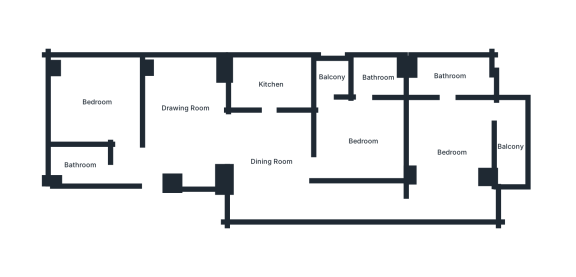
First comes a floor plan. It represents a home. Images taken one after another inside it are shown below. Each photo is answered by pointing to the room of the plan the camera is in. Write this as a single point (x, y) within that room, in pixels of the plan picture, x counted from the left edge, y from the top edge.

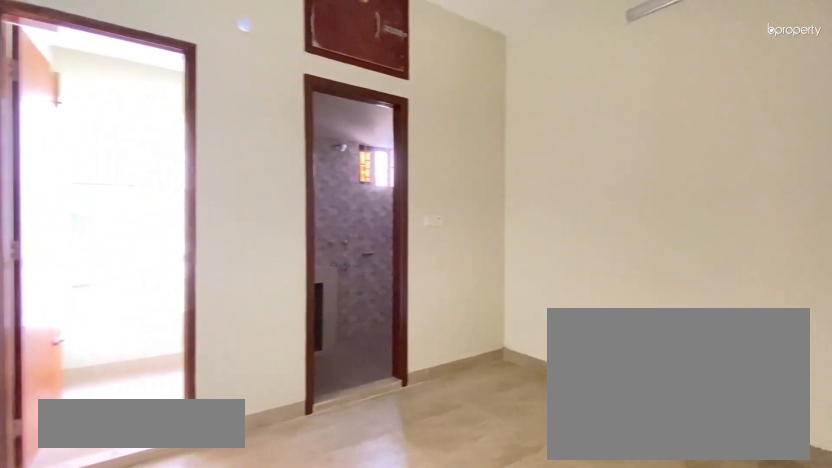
(363, 141)
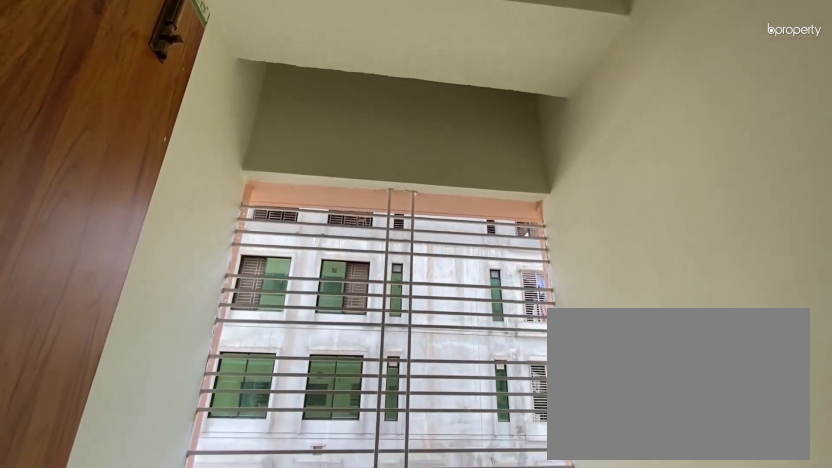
(331, 77)
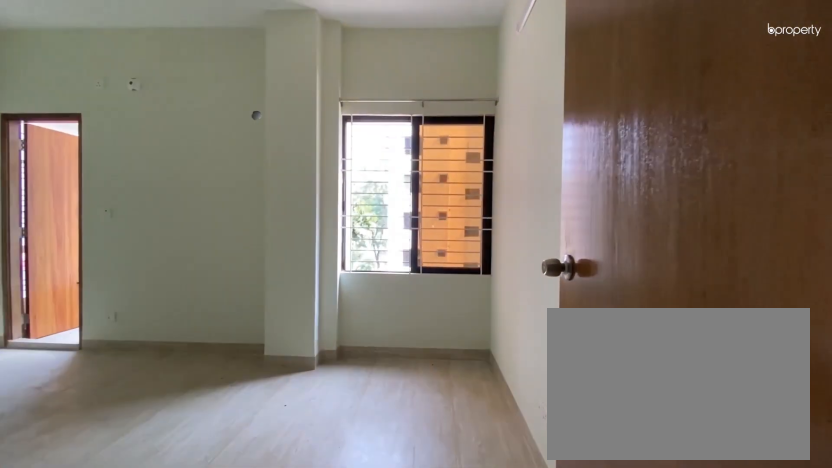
(449, 175)
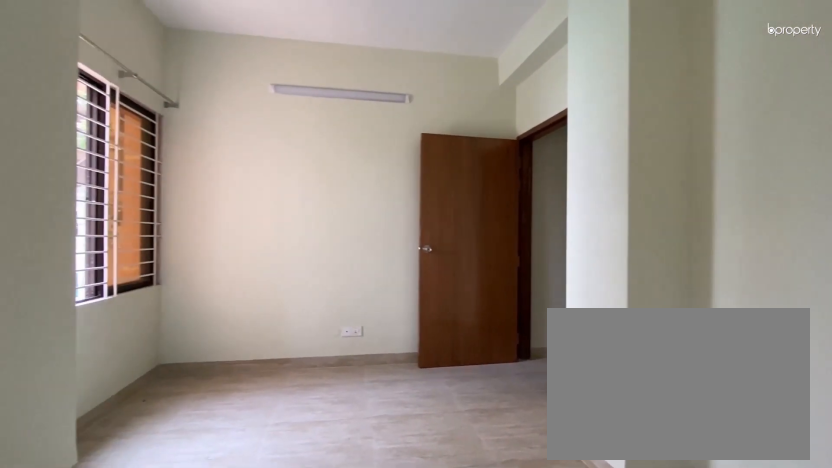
(450, 152)
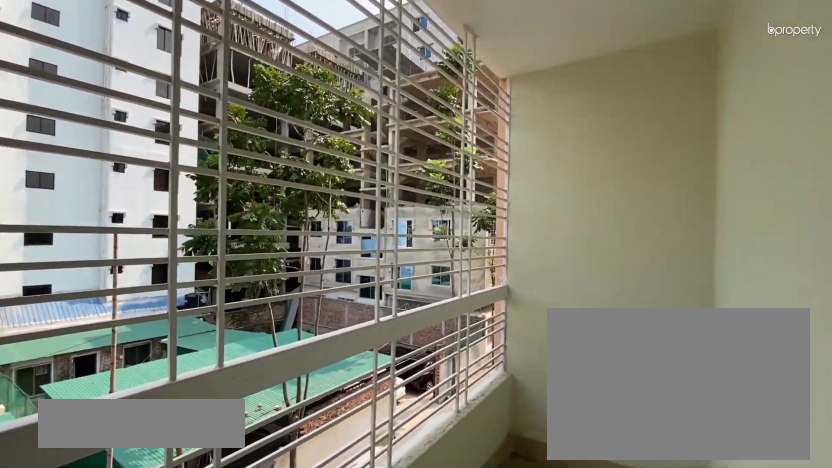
(511, 146)
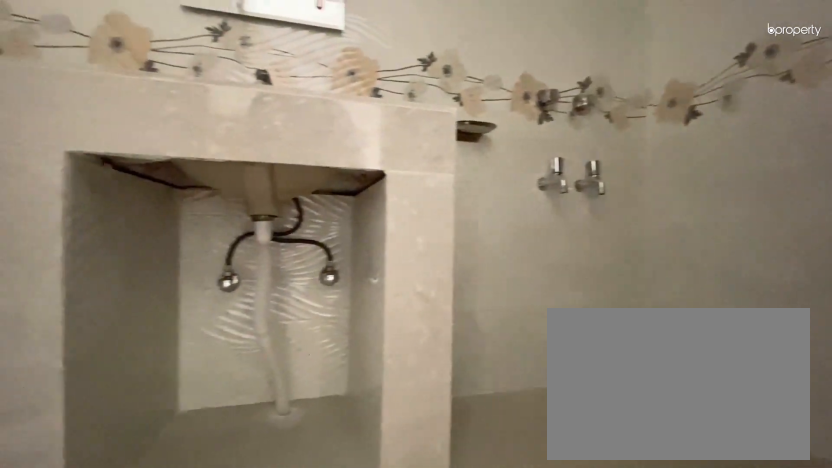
(449, 76)
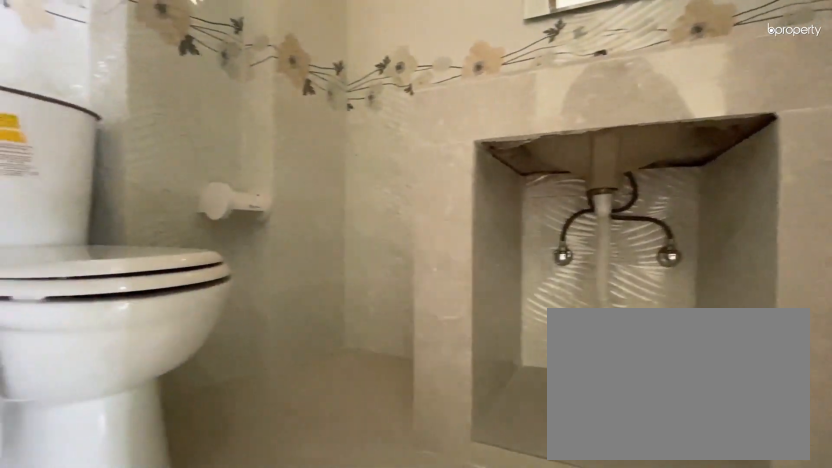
(449, 76)
